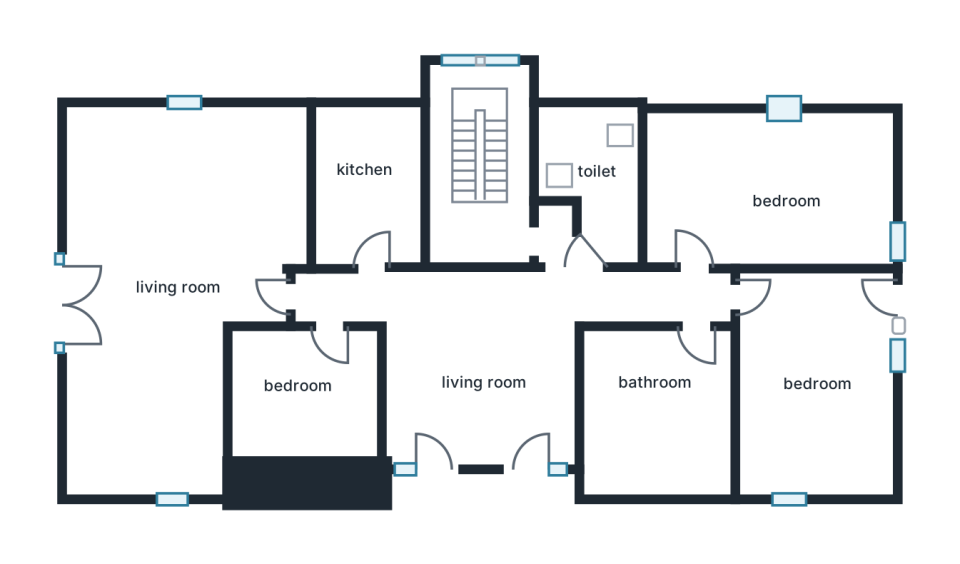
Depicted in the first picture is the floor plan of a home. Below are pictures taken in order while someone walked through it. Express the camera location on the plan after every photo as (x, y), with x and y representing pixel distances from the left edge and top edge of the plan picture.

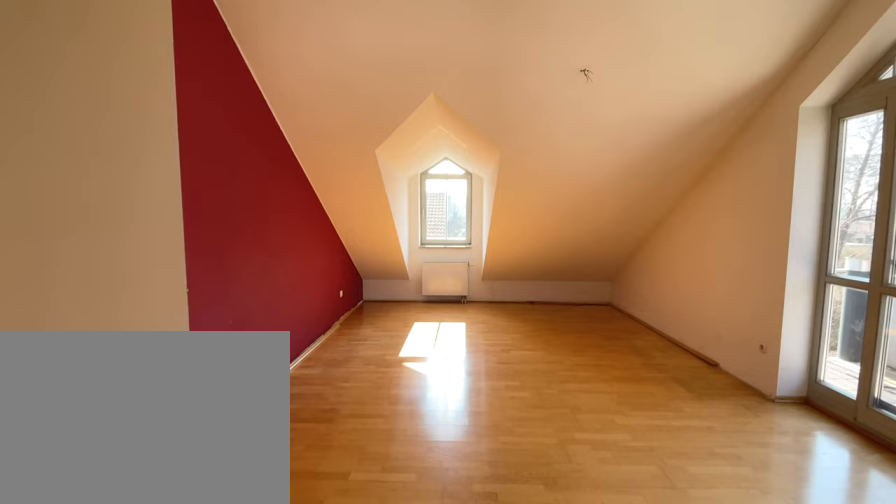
(136, 294)
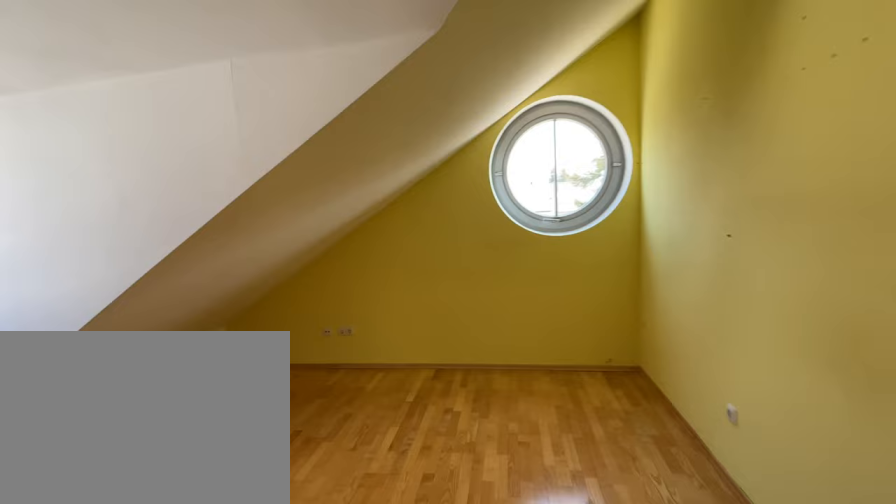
(731, 209)
